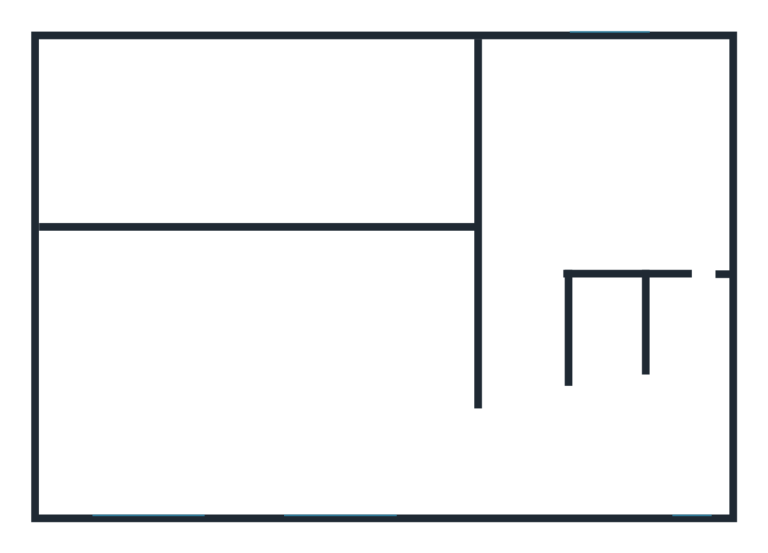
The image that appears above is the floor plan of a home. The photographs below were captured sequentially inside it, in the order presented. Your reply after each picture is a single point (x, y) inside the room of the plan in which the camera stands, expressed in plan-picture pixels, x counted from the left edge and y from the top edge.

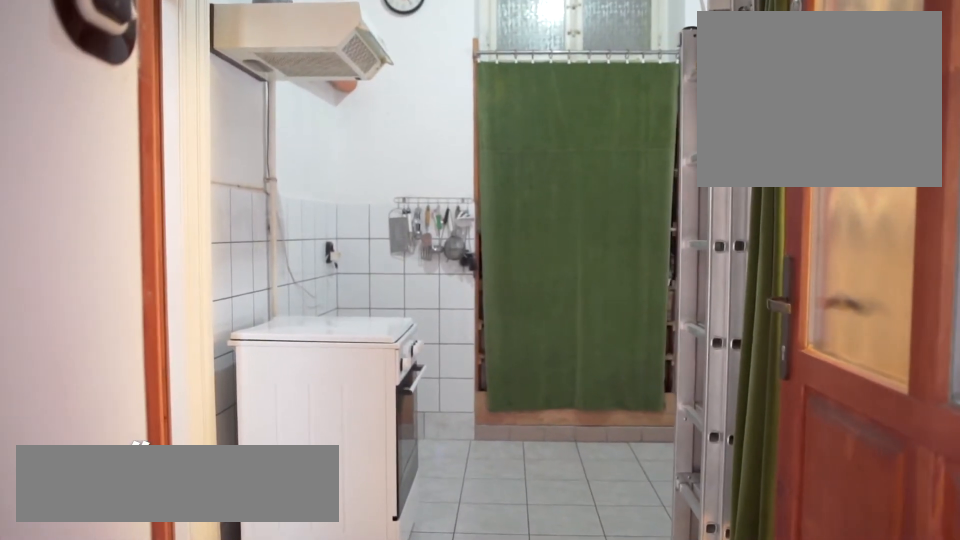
(527, 402)
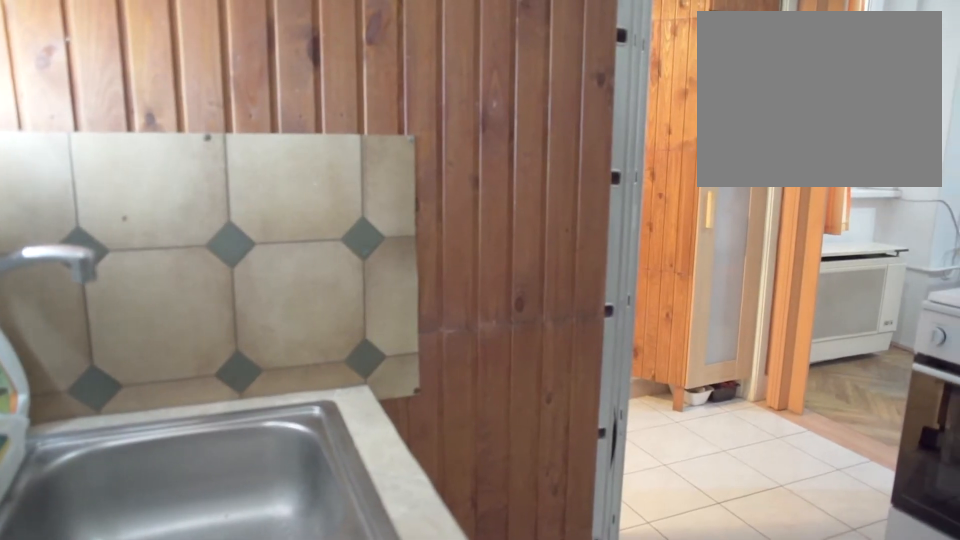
(682, 99)
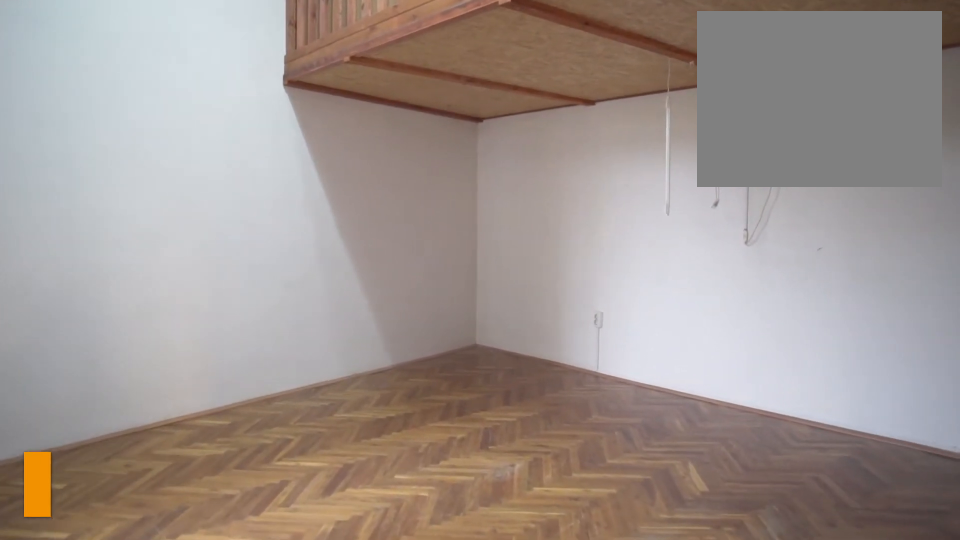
(323, 407)
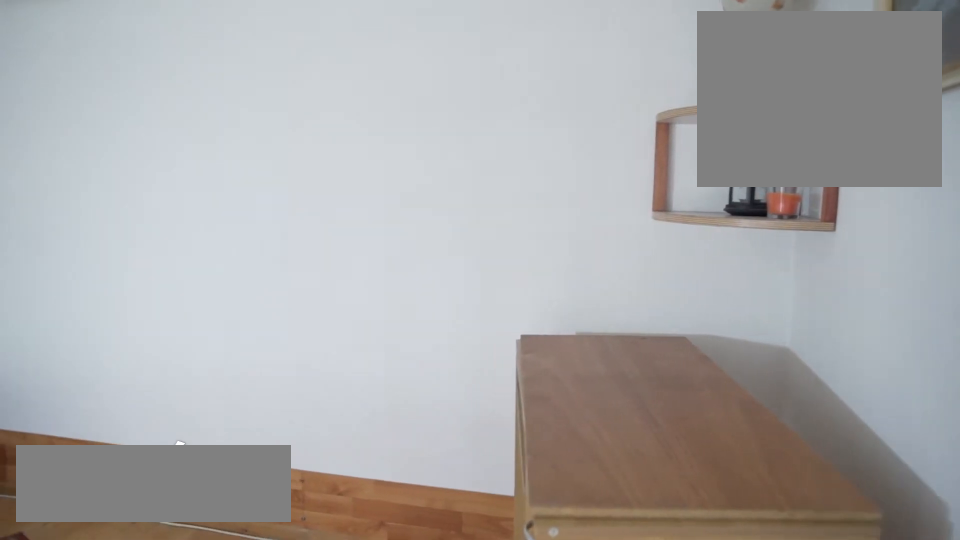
(440, 190)
